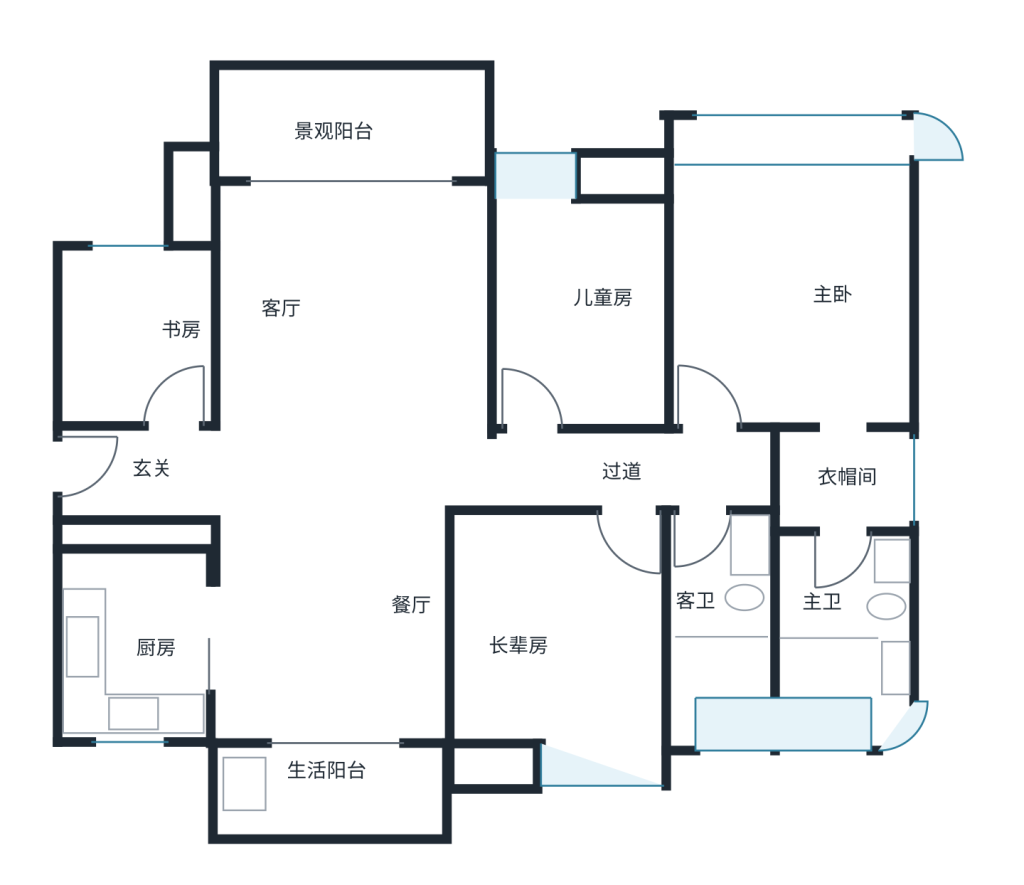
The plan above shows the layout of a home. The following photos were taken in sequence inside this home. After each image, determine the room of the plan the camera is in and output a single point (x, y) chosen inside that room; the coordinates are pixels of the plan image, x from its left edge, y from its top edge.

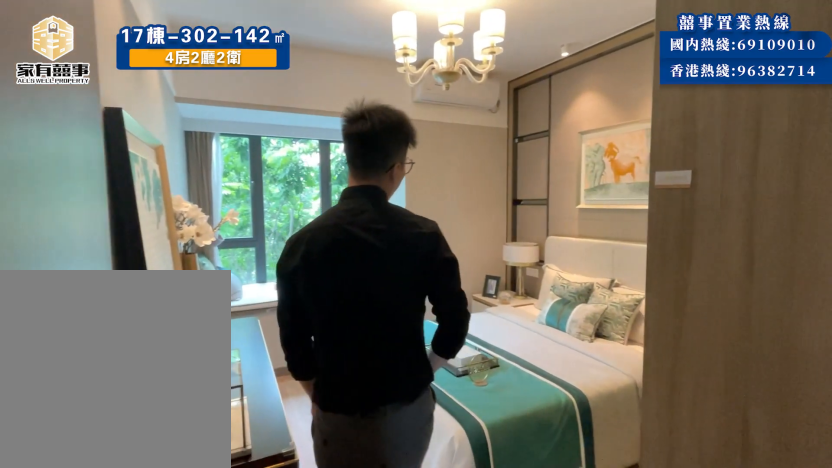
(569, 646)
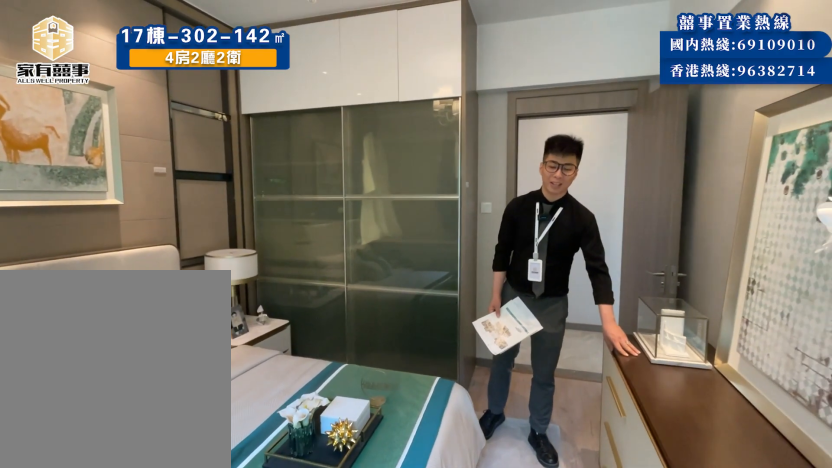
(570, 649)
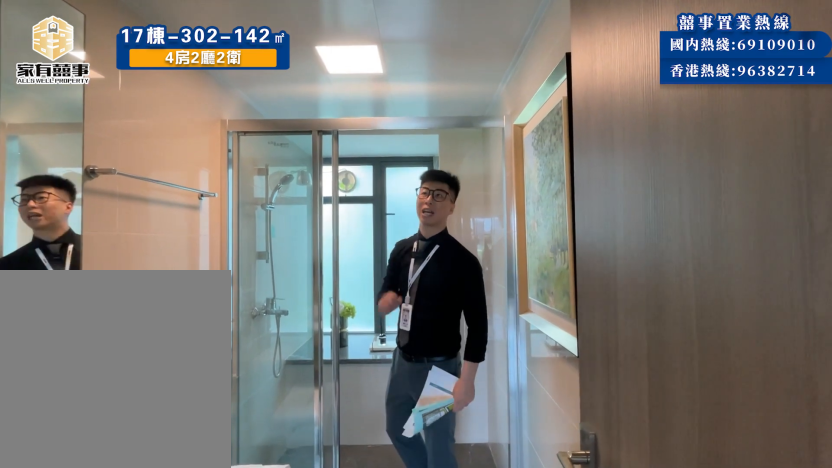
(725, 642)
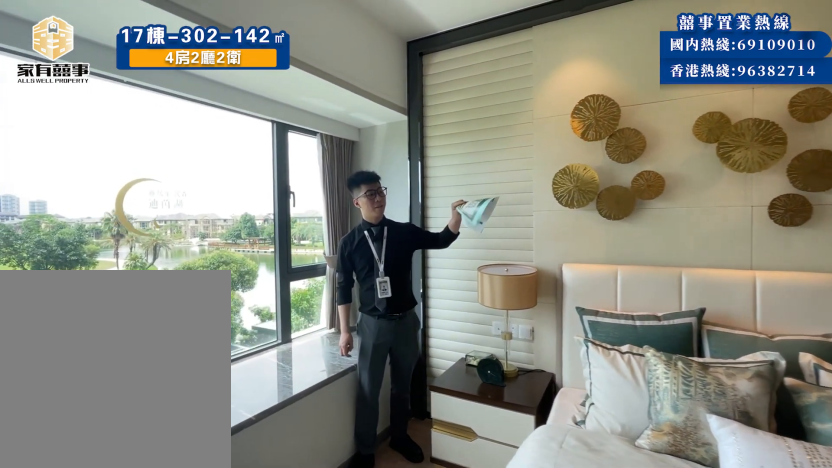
(765, 289)
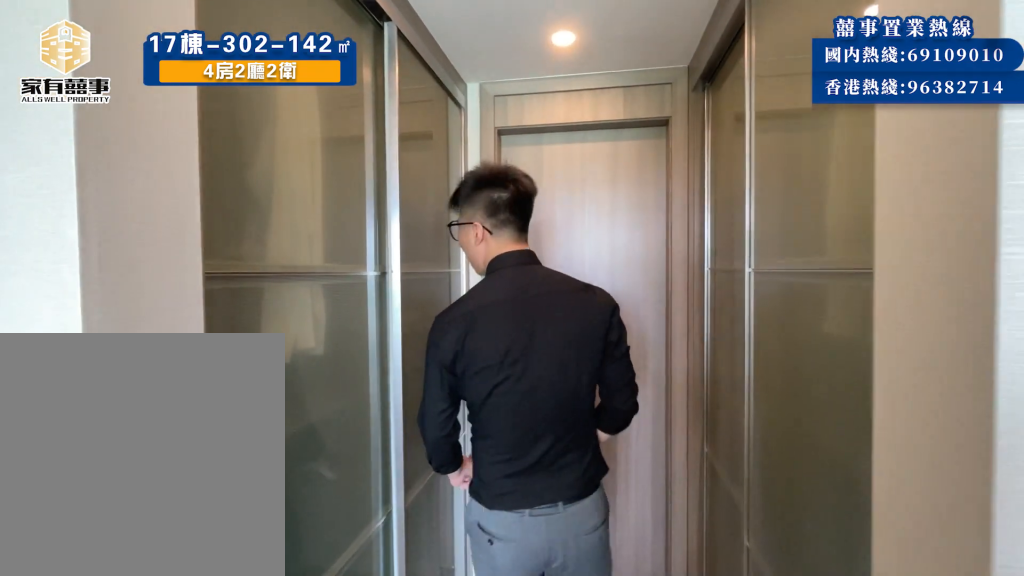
(820, 470)
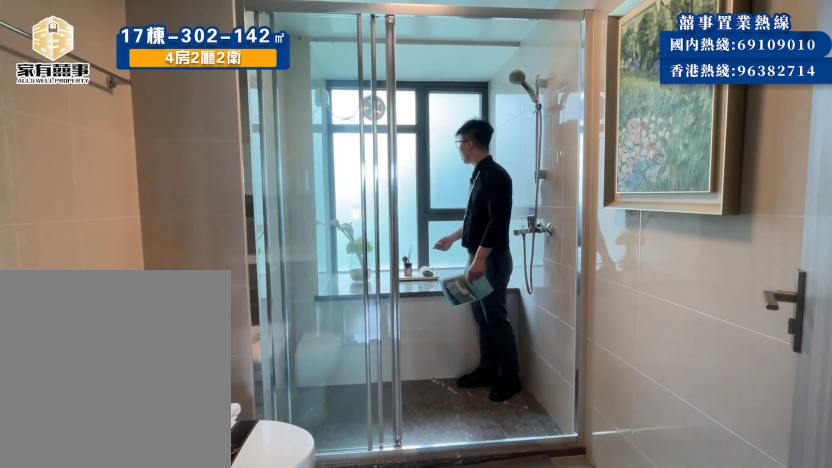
(840, 654)
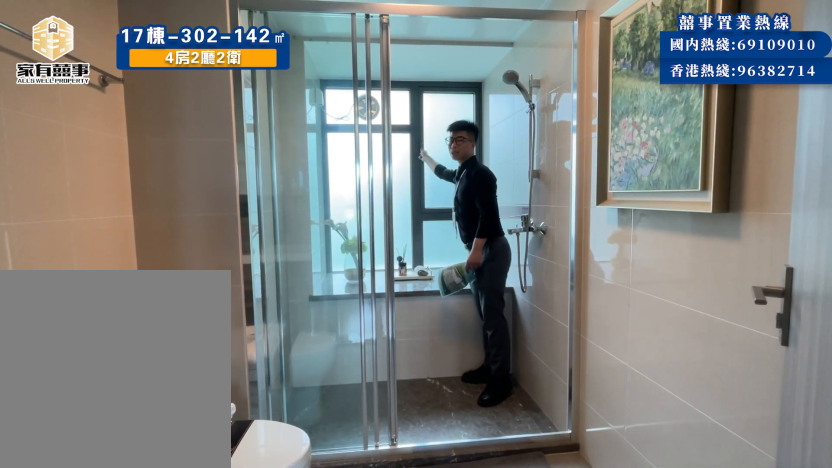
(840, 654)
